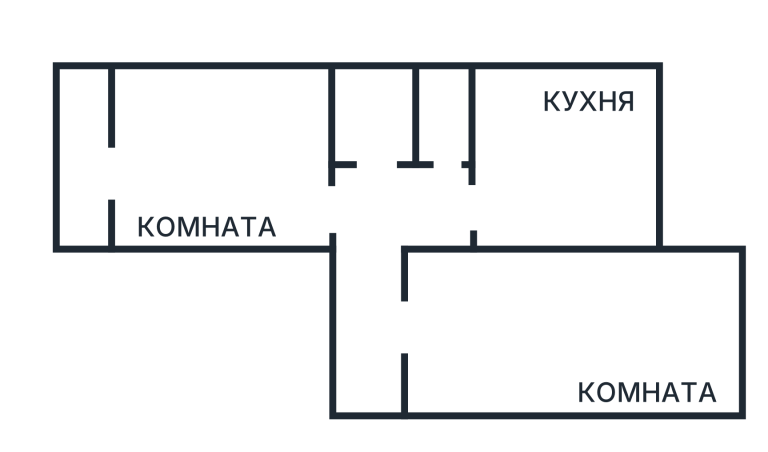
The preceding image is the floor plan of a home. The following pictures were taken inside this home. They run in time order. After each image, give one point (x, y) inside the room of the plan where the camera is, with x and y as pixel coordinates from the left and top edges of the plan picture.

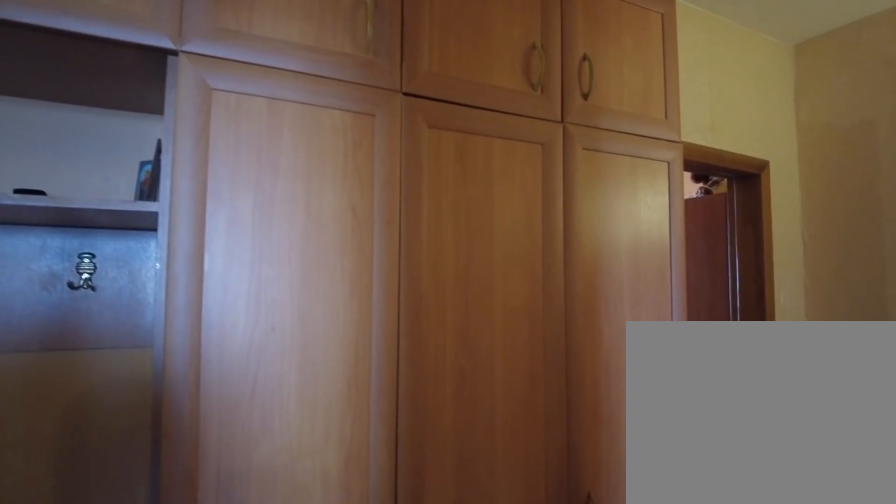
(378, 381)
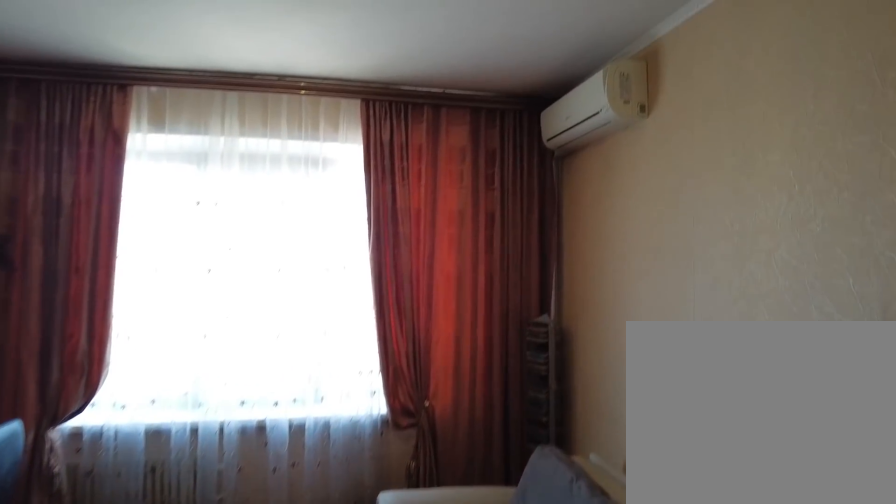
(502, 361)
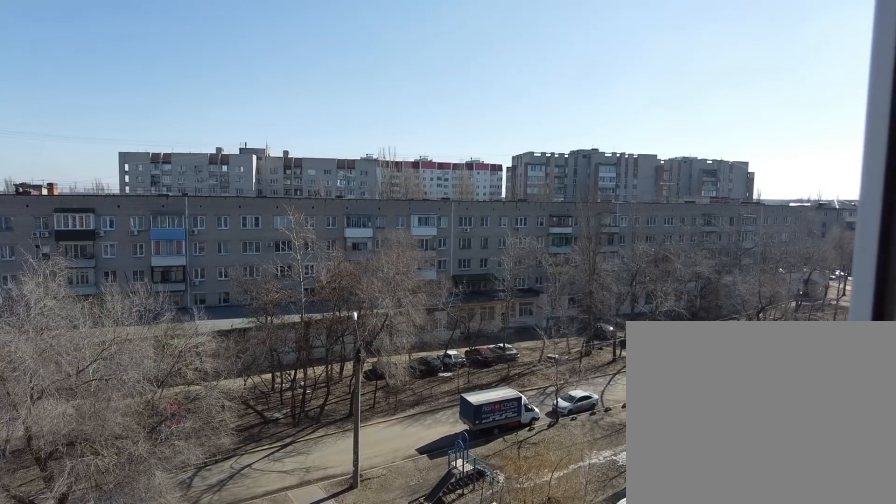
(502, 361)
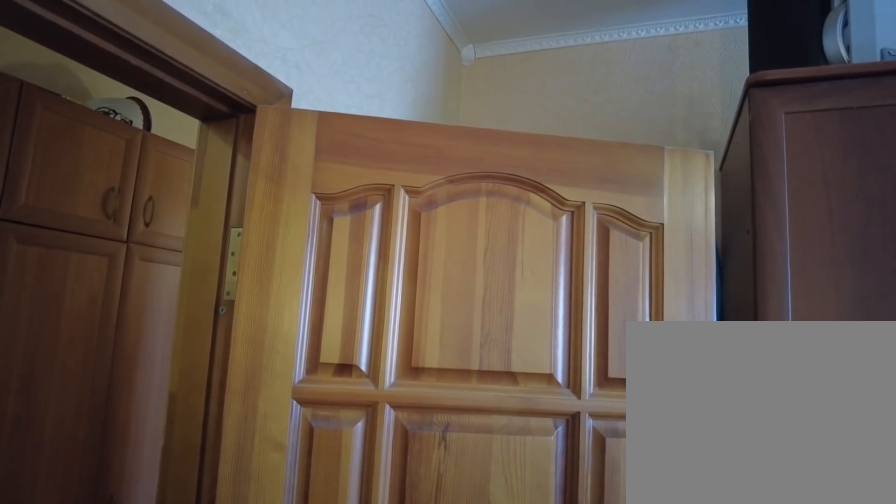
(410, 341)
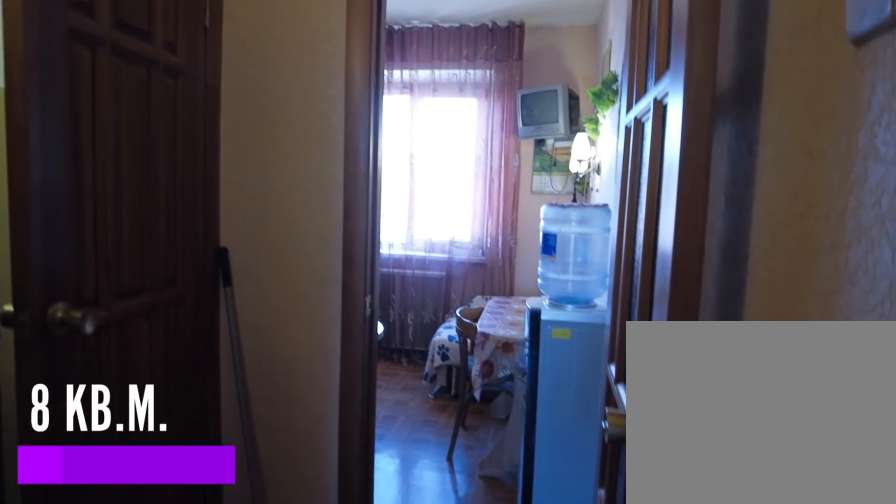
(377, 271)
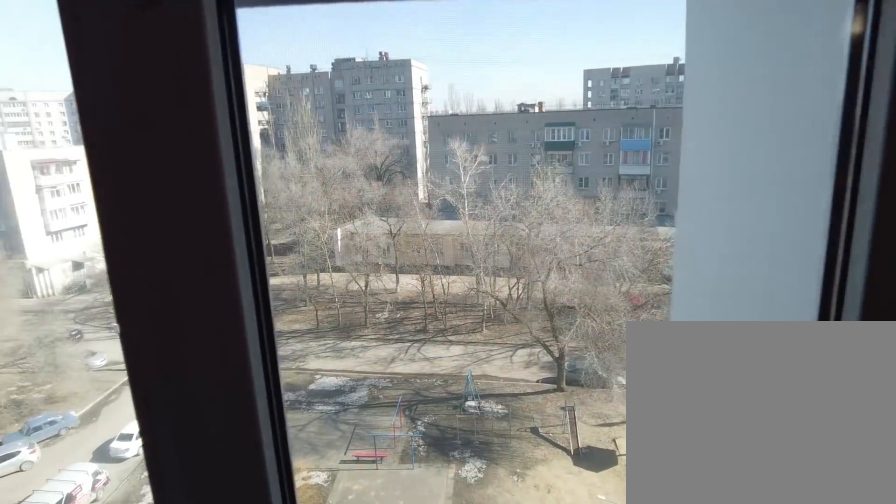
(517, 211)
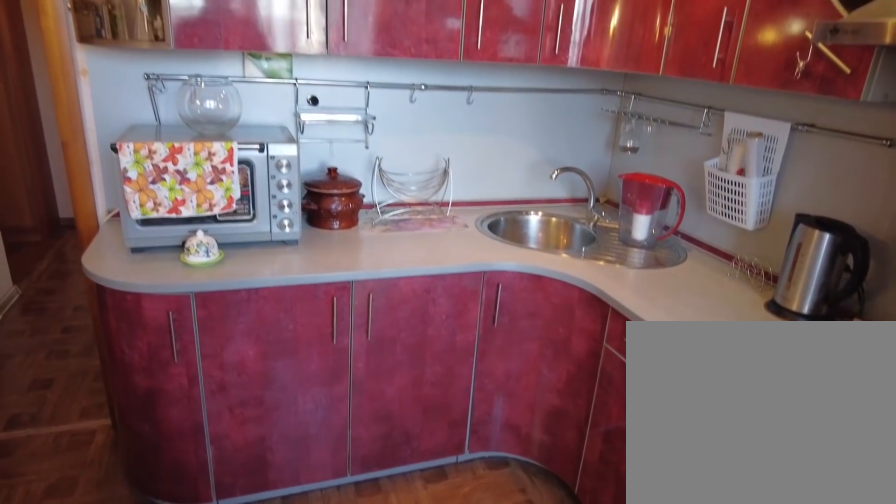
(517, 211)
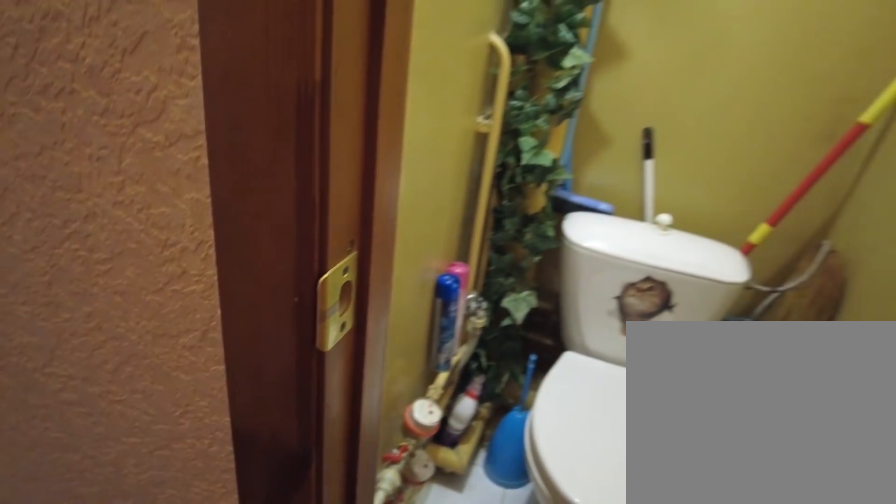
(446, 208)
